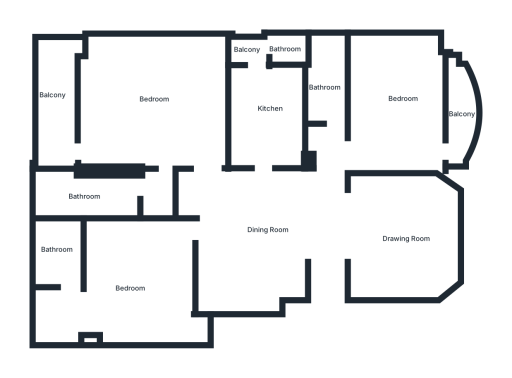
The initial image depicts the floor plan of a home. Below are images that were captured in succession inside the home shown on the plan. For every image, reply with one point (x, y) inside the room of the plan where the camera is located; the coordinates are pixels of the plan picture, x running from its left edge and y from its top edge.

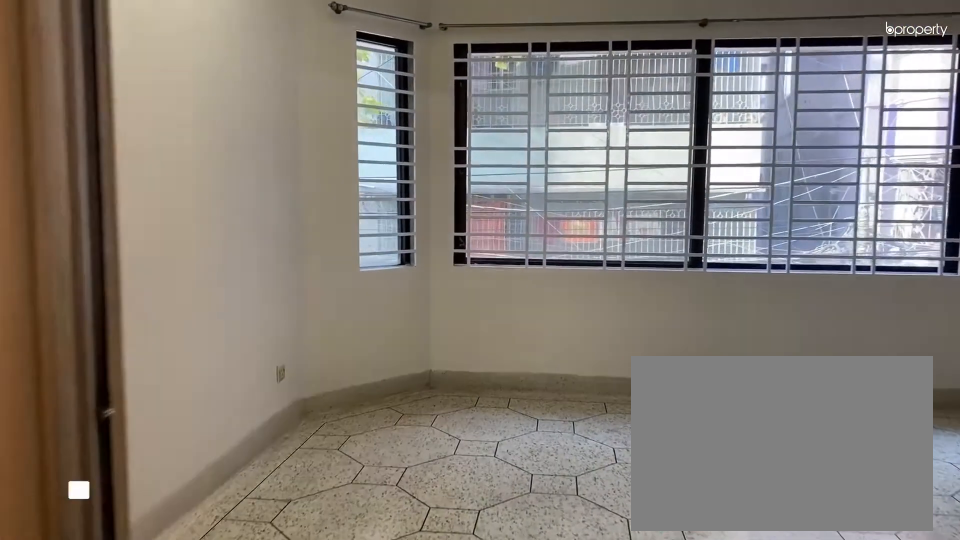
(360, 237)
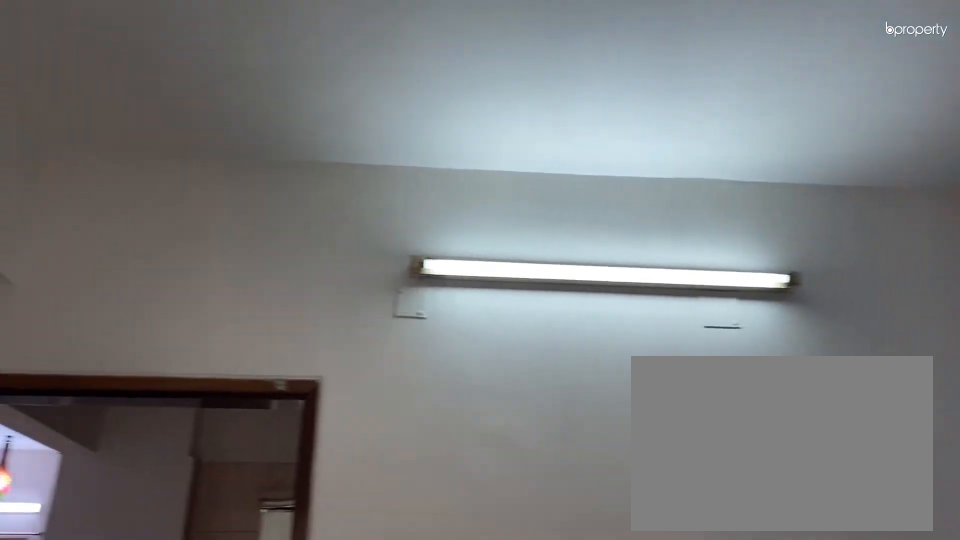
(395, 98)
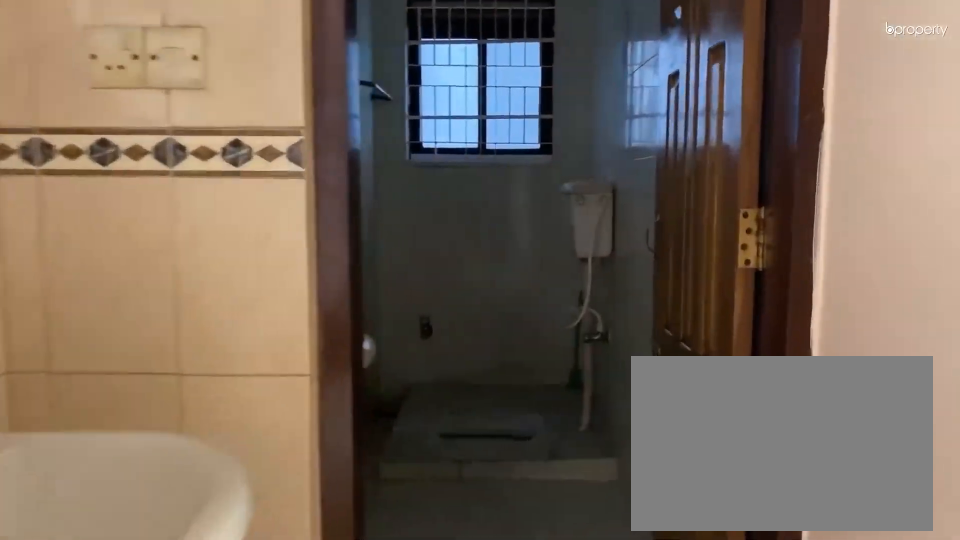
(322, 95)
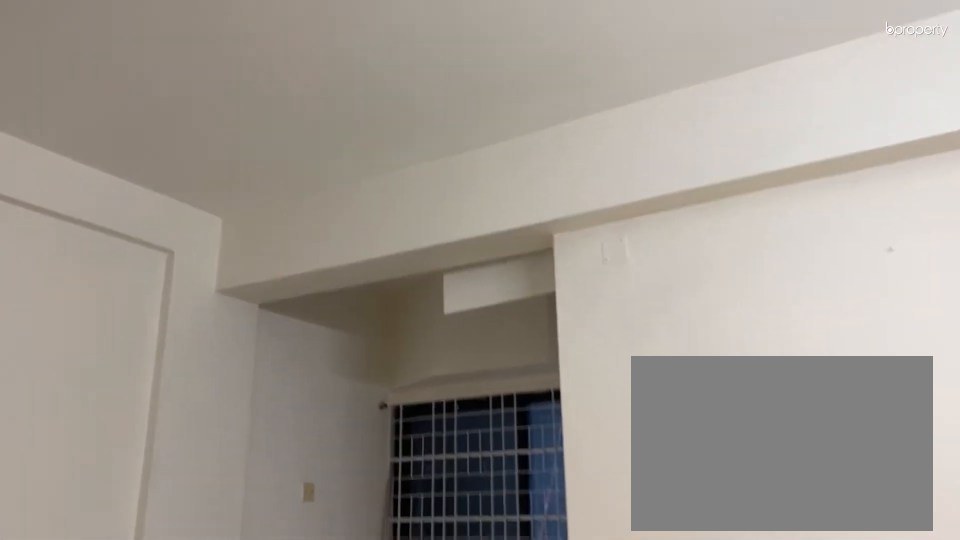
(138, 290)
